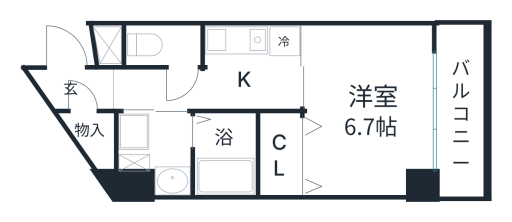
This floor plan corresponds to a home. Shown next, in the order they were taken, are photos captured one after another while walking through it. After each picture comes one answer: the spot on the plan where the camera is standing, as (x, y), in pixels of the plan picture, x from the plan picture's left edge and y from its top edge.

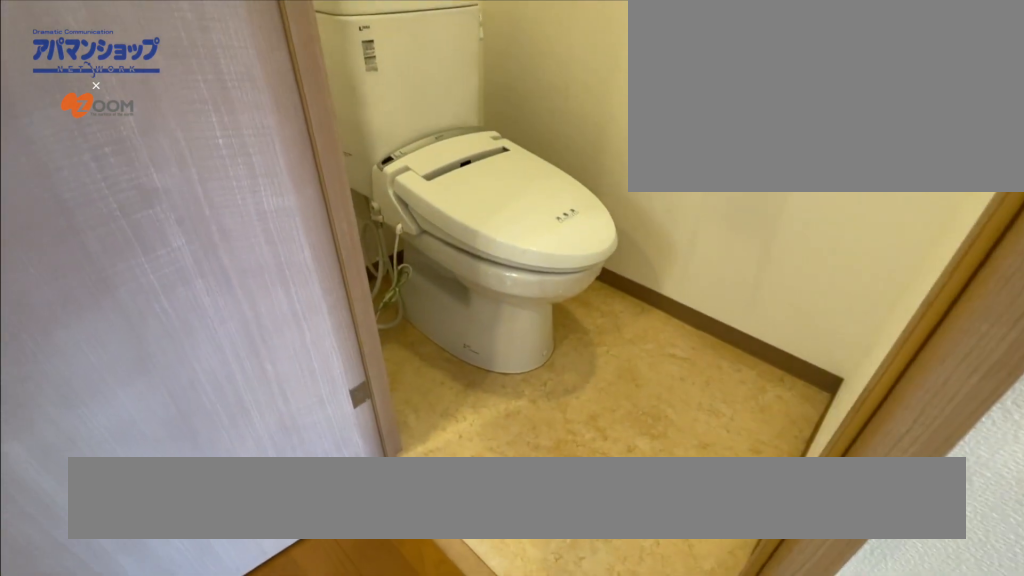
(202, 77)
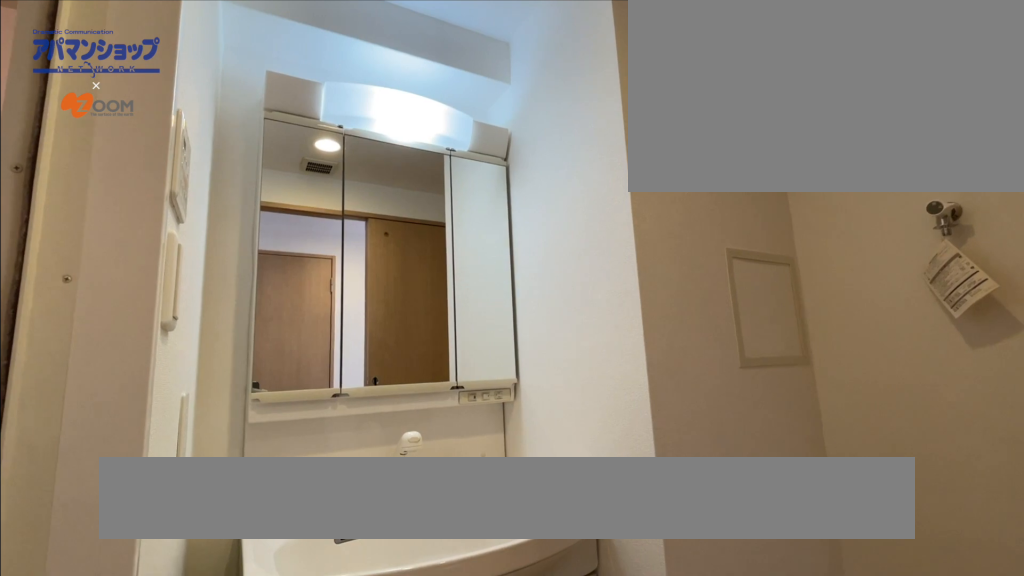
(171, 89)
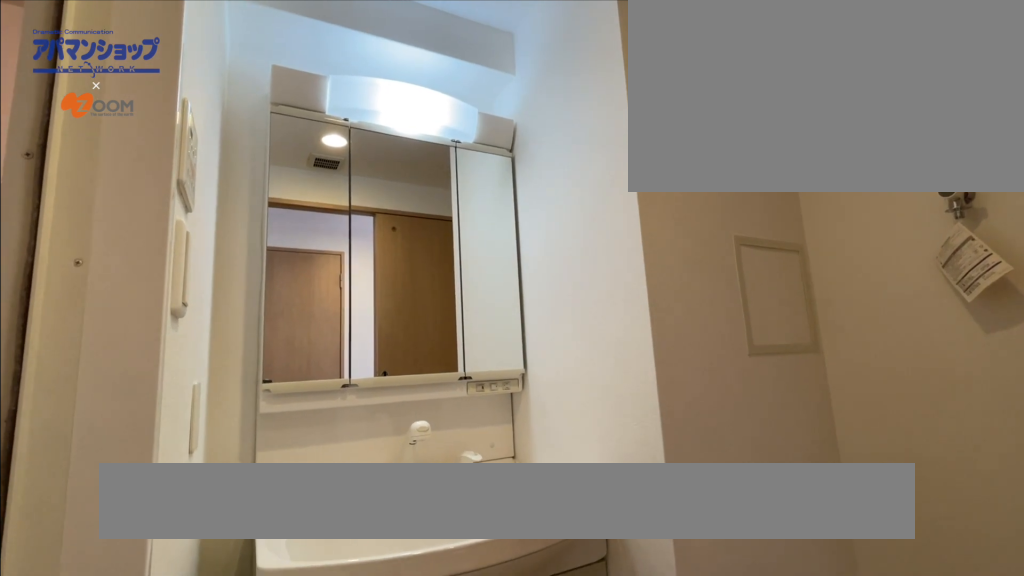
(171, 89)
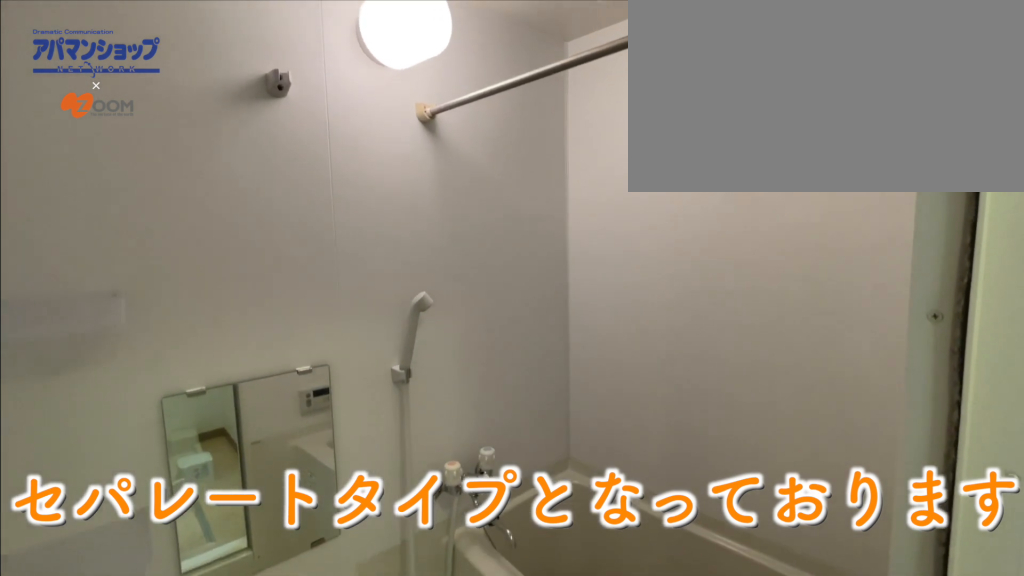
(176, 108)
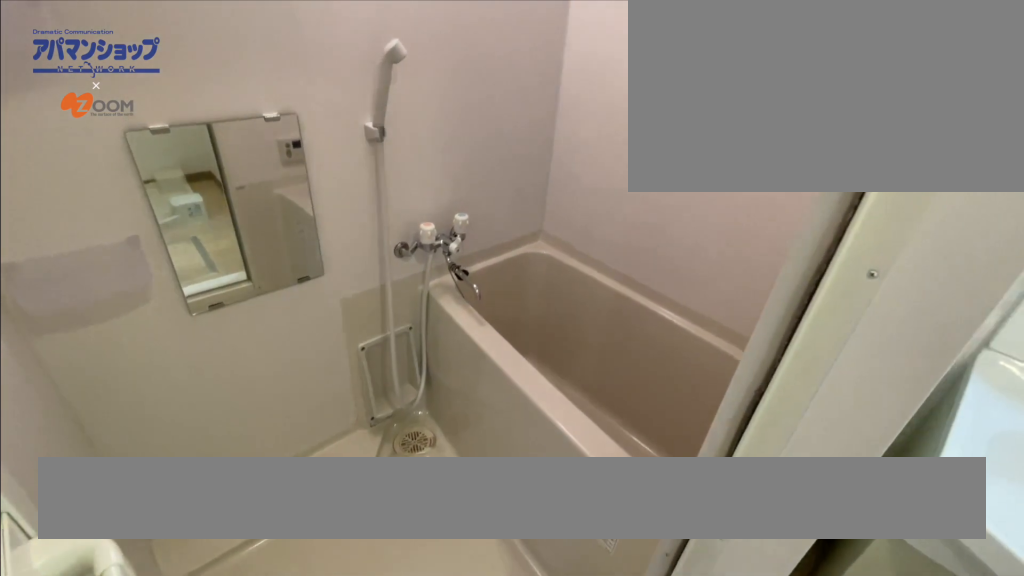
(176, 108)
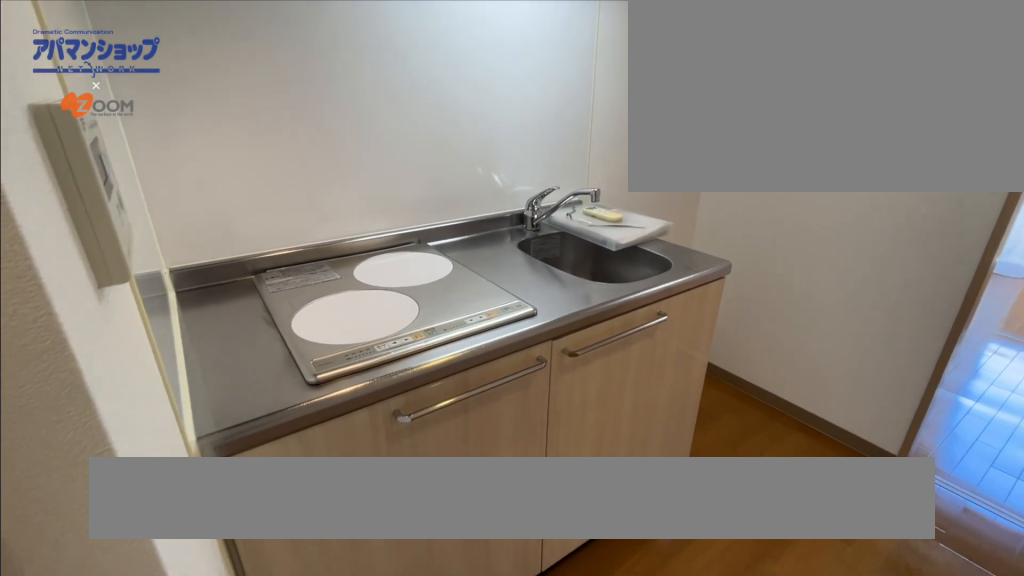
(205, 87)
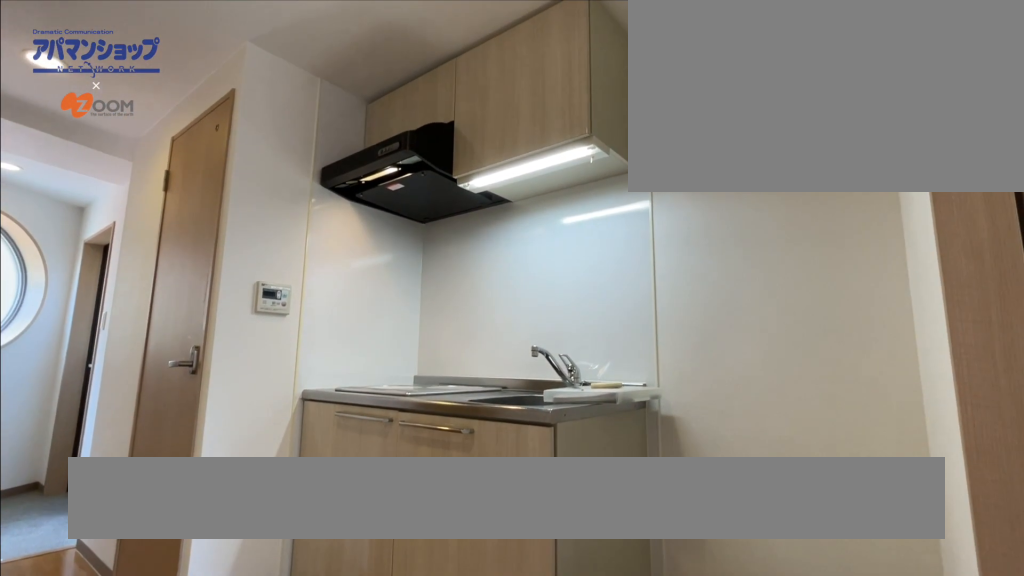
(319, 92)
